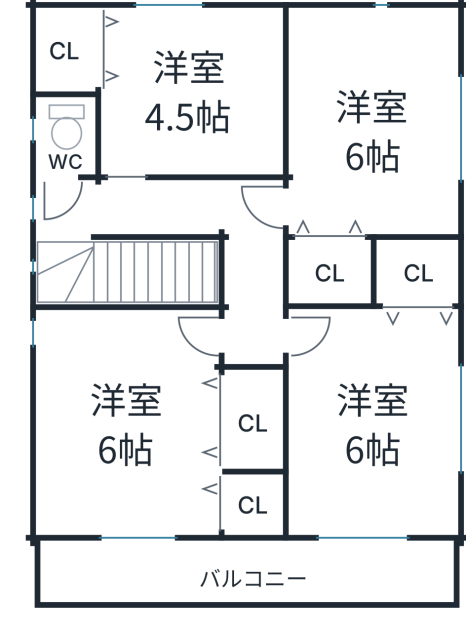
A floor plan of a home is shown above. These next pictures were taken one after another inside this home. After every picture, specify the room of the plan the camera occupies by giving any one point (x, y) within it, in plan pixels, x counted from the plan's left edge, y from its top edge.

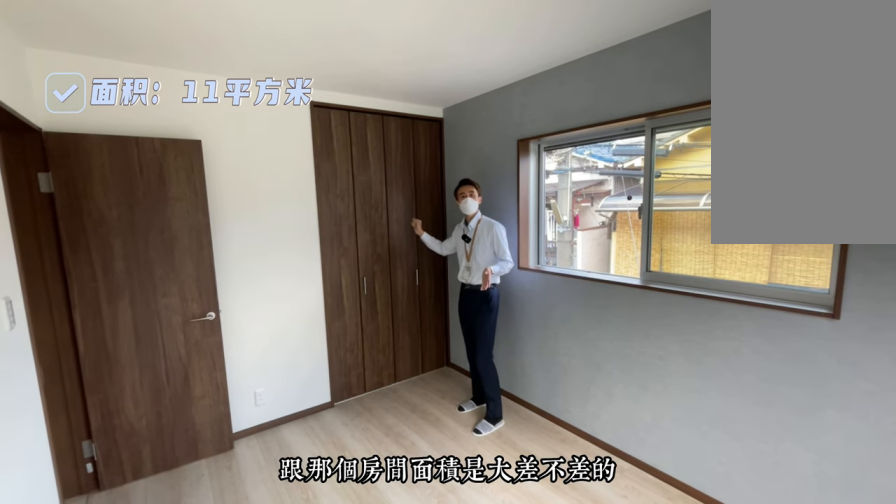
(365, 409)
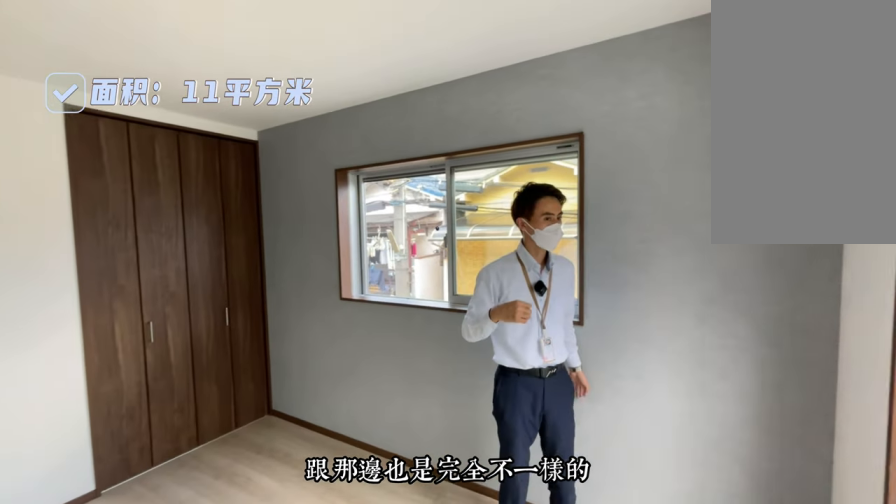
(365, 435)
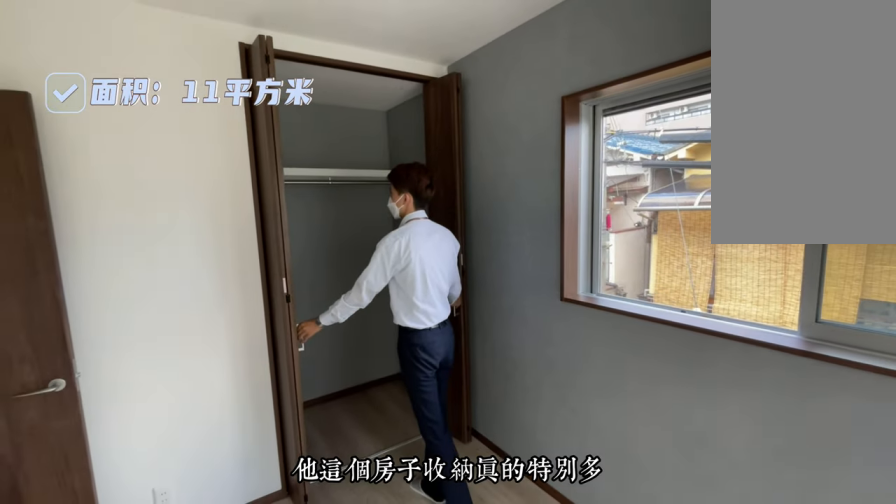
(365, 427)
